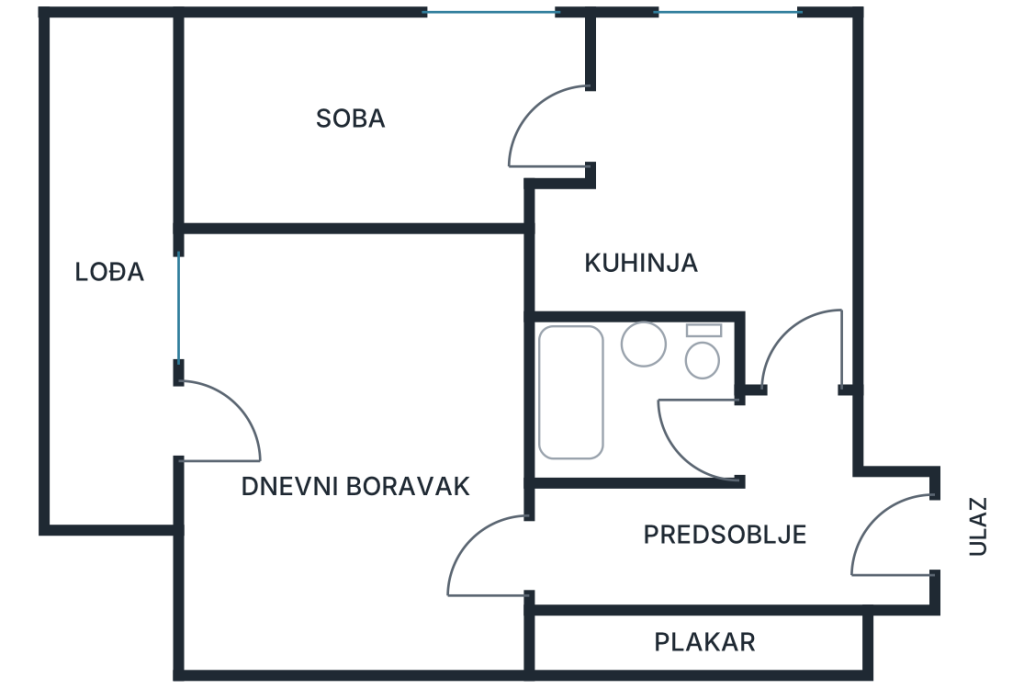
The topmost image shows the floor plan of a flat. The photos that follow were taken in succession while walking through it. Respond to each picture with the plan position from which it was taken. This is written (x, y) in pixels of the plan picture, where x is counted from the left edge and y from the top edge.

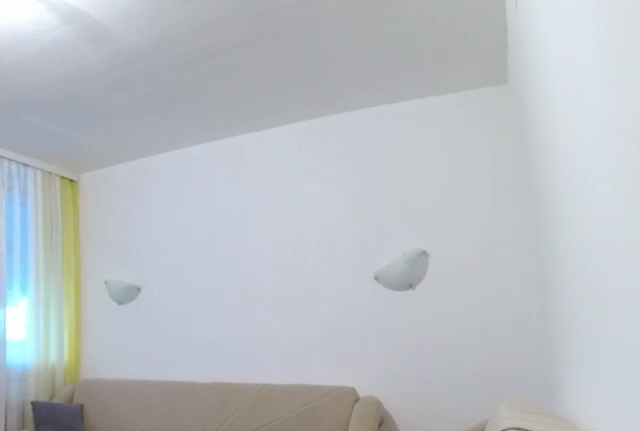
(501, 559)
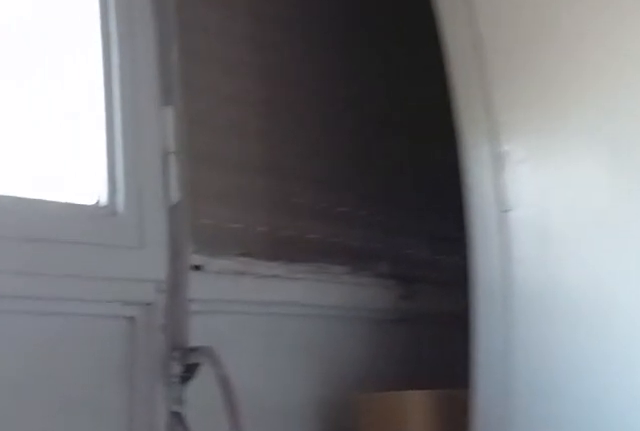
(120, 119)
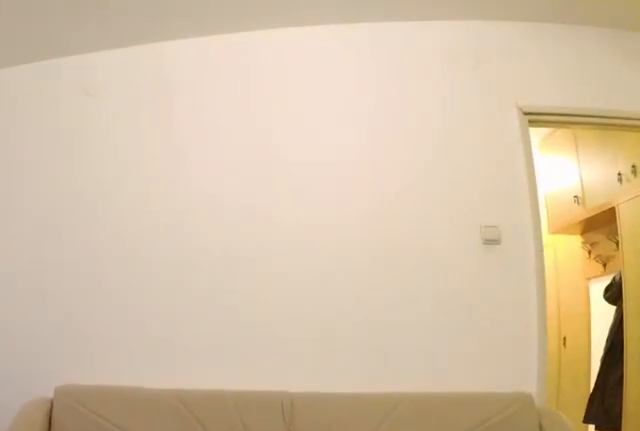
(221, 411)
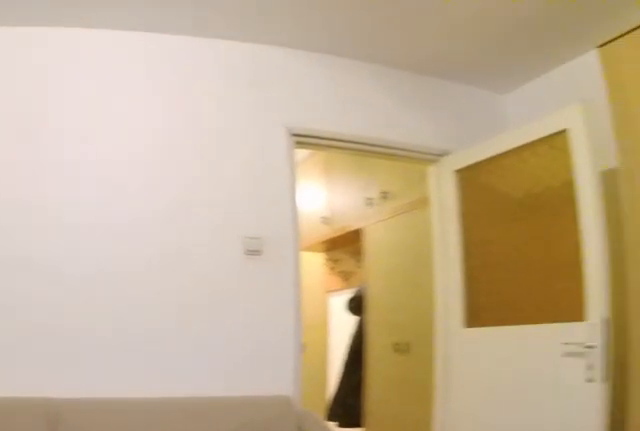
(246, 409)
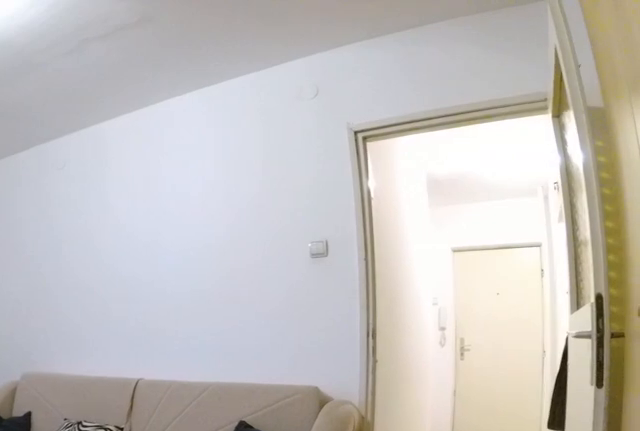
(297, 606)
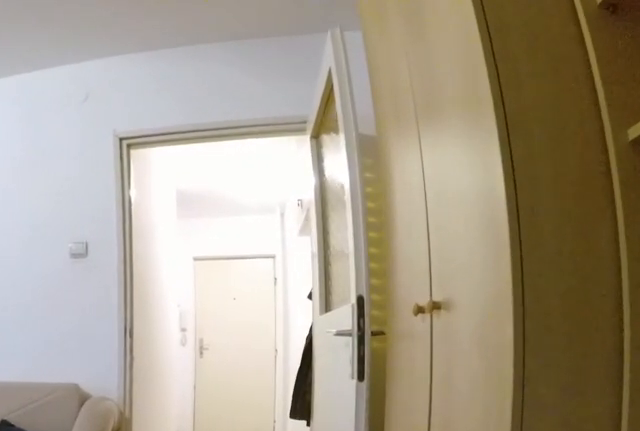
(348, 597)
